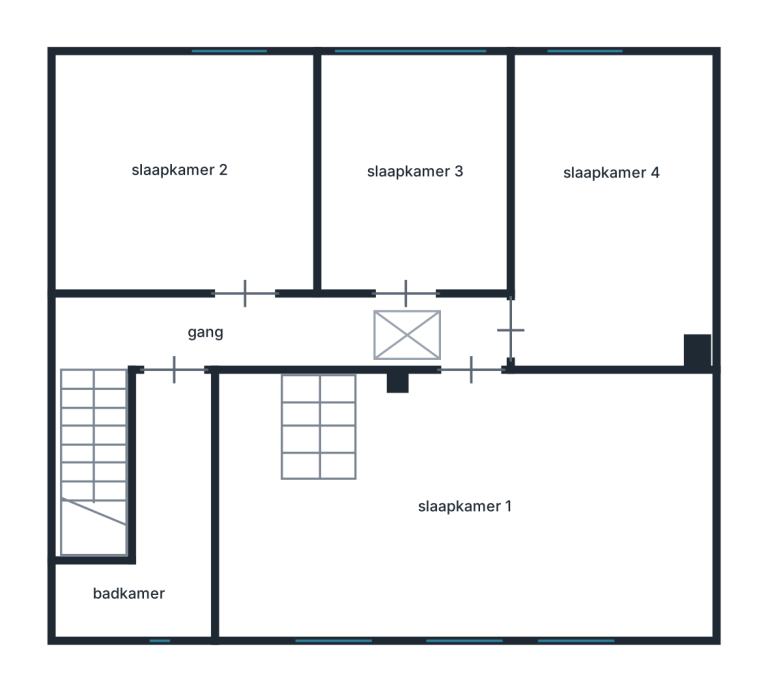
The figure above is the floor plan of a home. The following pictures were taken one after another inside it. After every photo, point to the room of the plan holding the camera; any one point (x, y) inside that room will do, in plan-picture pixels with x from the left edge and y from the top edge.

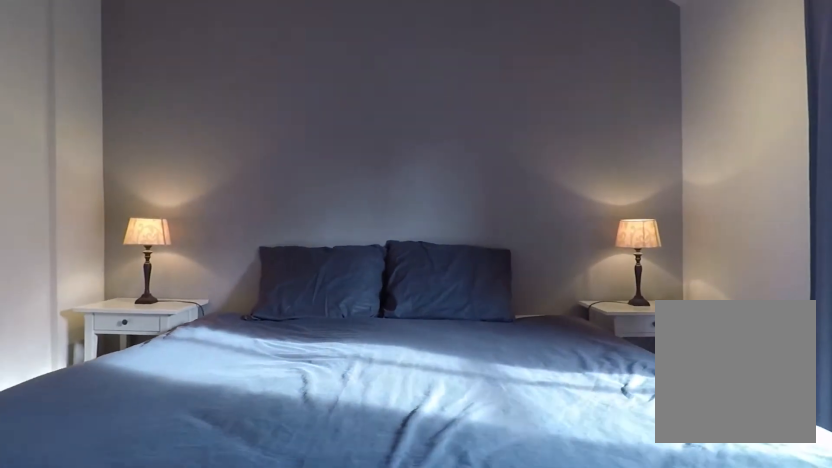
(186, 176)
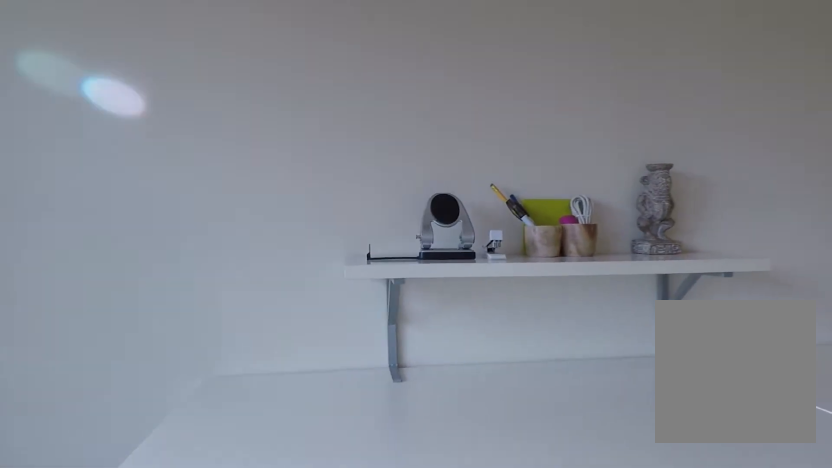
(410, 136)
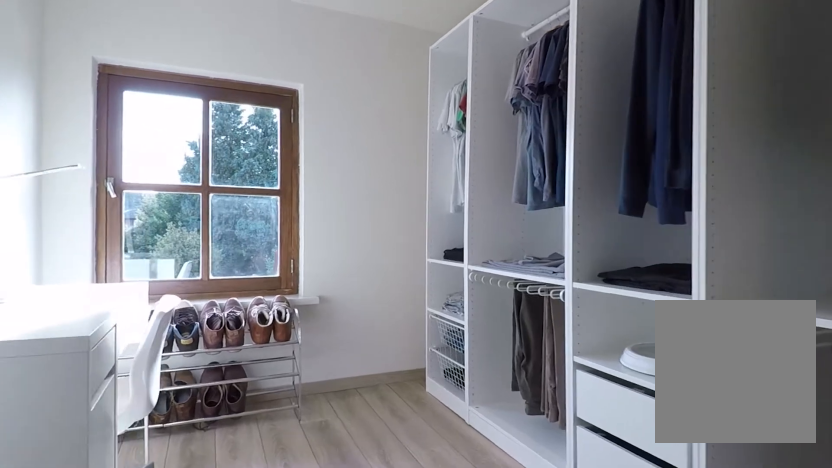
(617, 147)
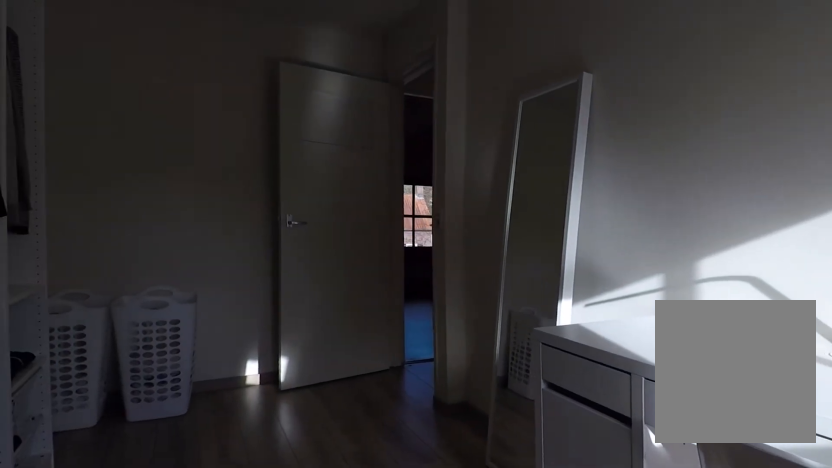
(617, 147)
